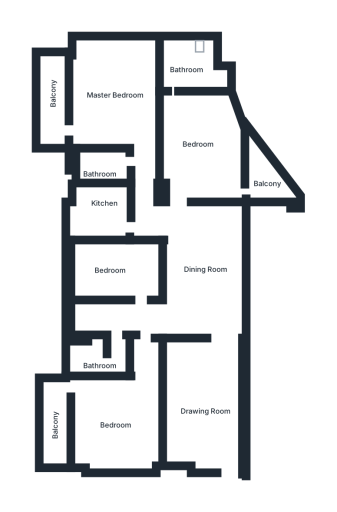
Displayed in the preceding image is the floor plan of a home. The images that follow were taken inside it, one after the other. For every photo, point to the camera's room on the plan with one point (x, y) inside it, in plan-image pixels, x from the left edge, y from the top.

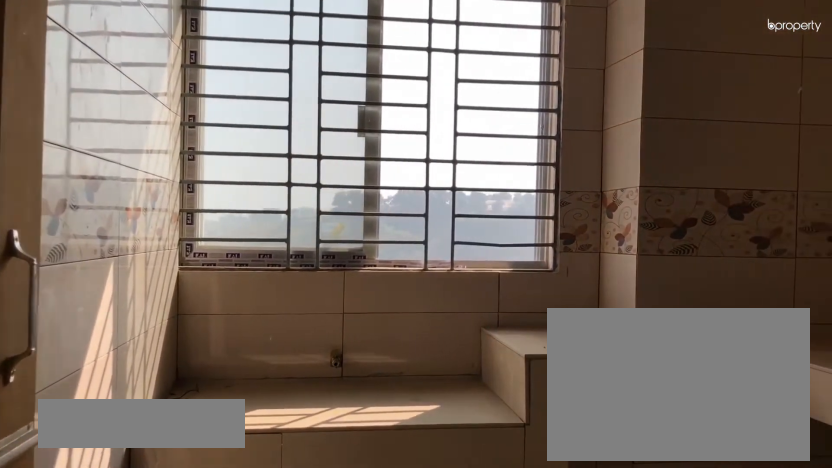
(97, 200)
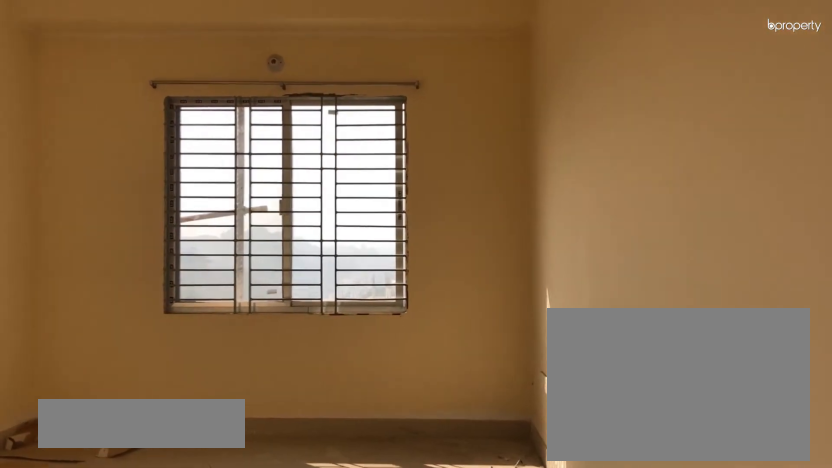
(113, 92)
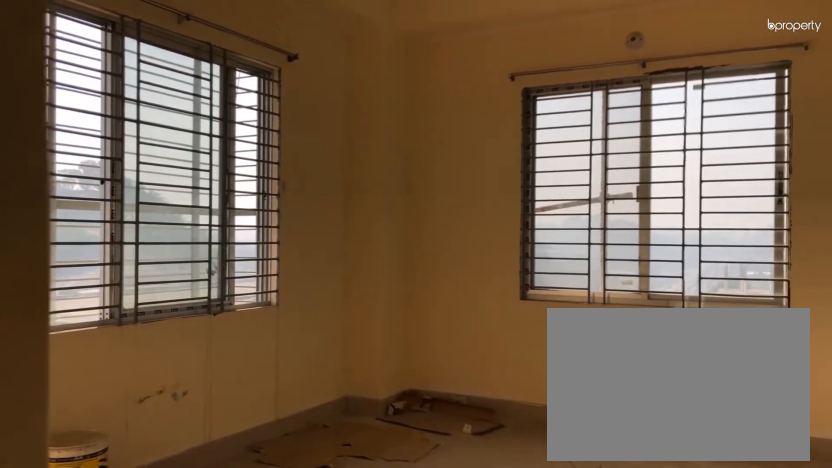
(113, 92)
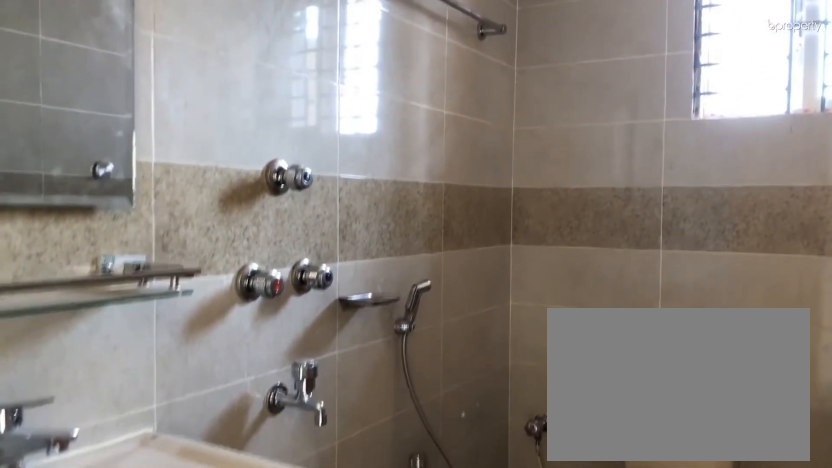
(103, 169)
